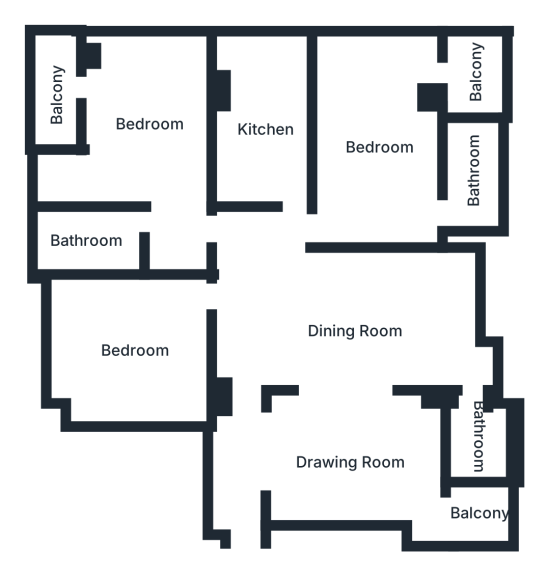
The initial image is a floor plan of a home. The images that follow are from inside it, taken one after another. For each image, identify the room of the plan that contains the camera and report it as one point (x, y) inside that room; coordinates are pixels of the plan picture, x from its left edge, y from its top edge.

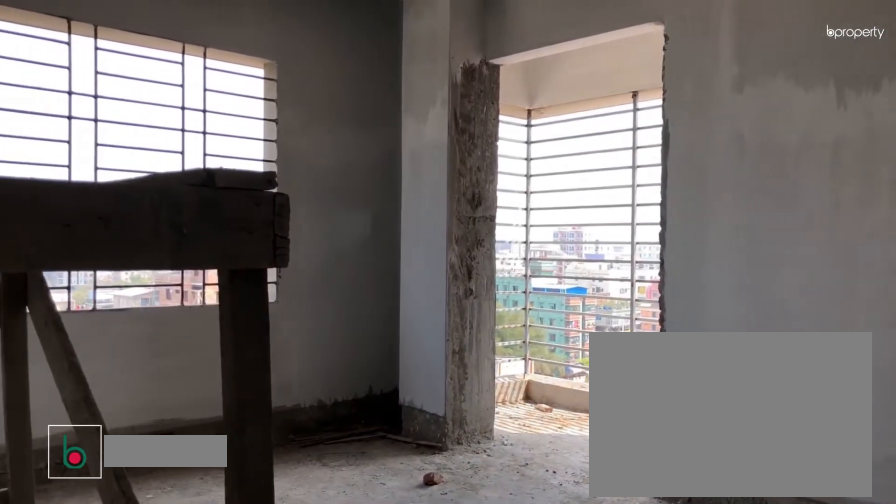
(389, 143)
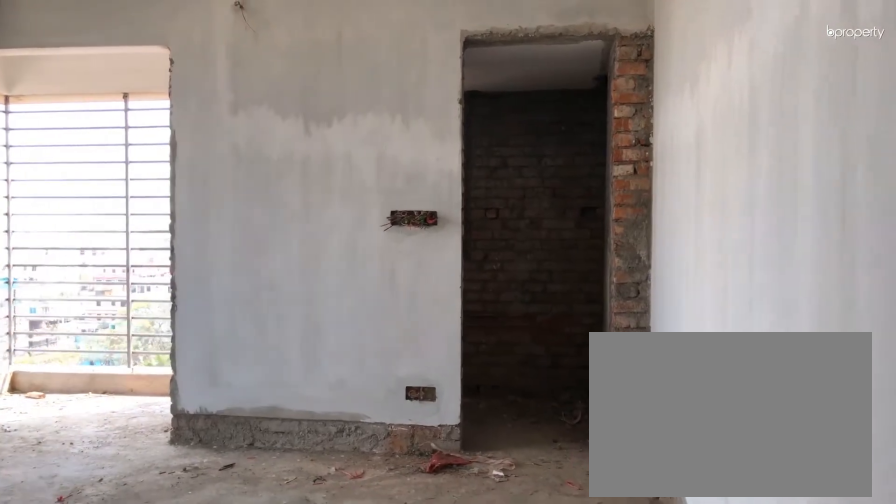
(389, 143)
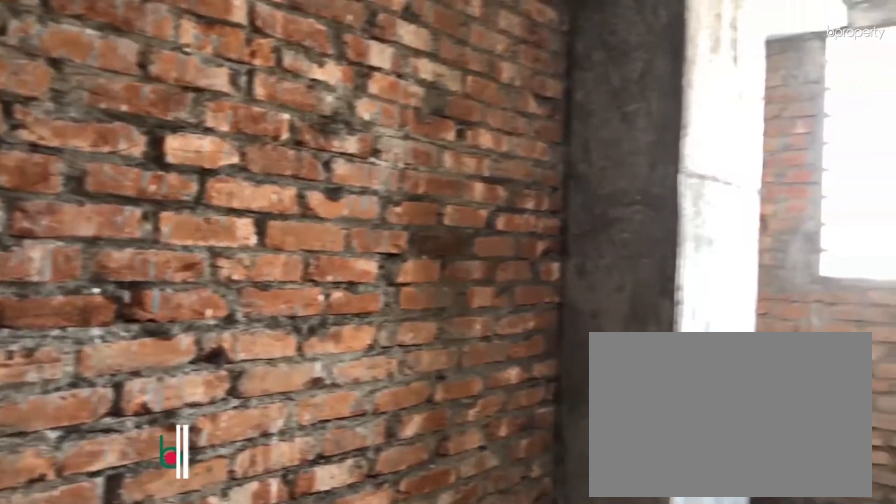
(270, 123)
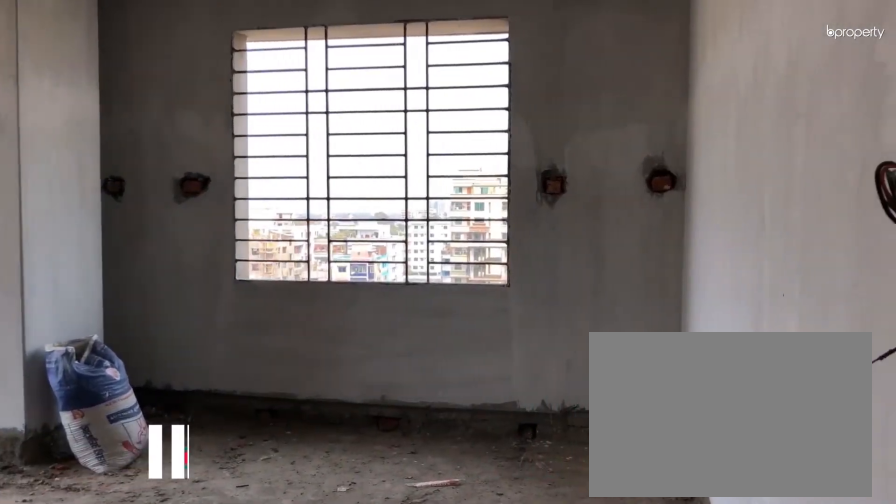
(152, 123)
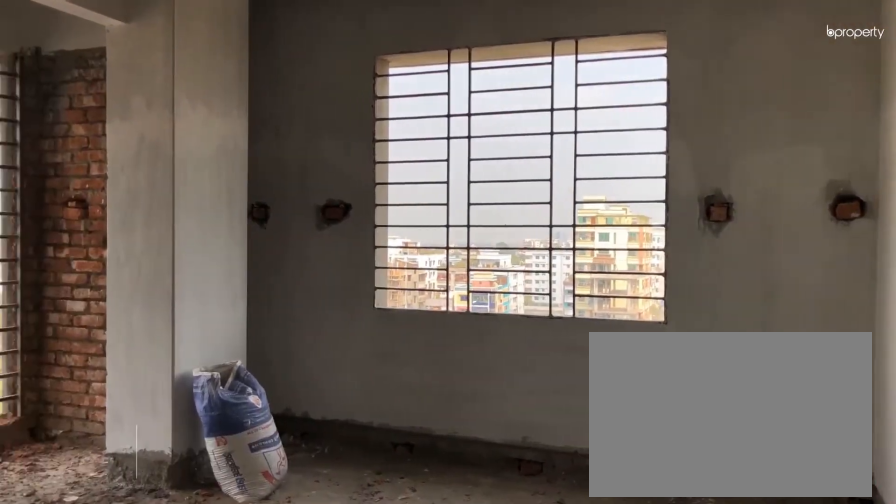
(152, 123)
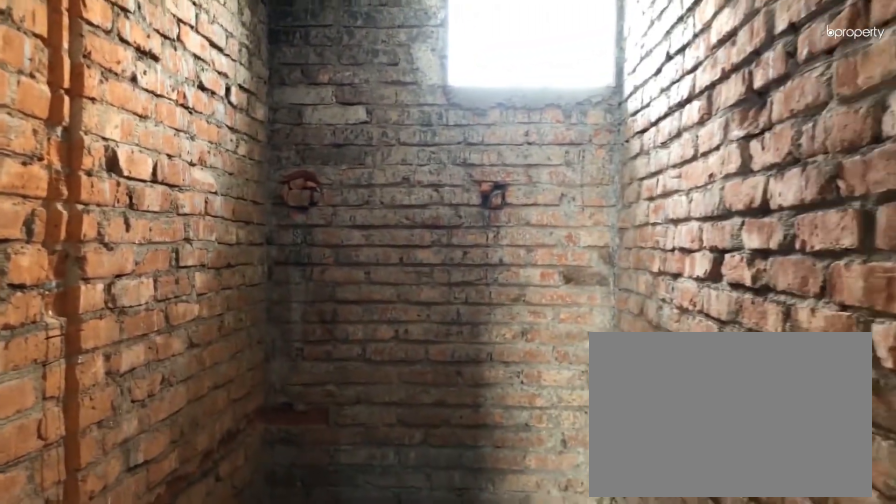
(95, 240)
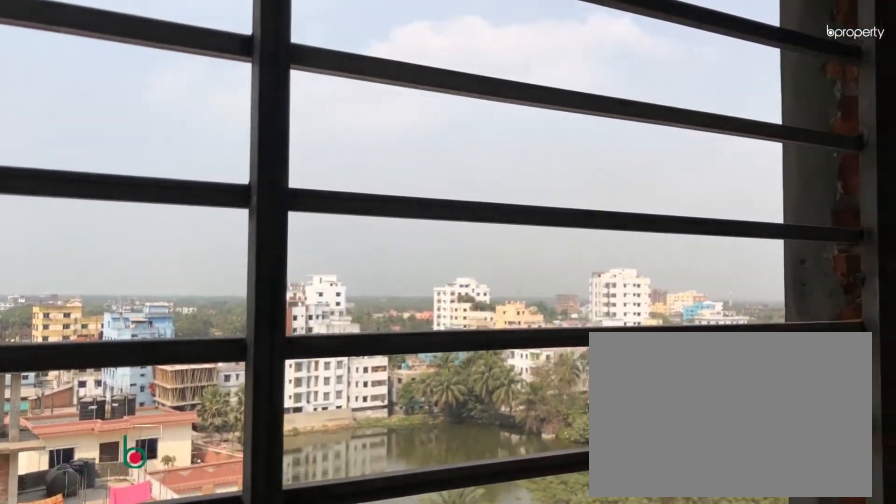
(59, 77)
